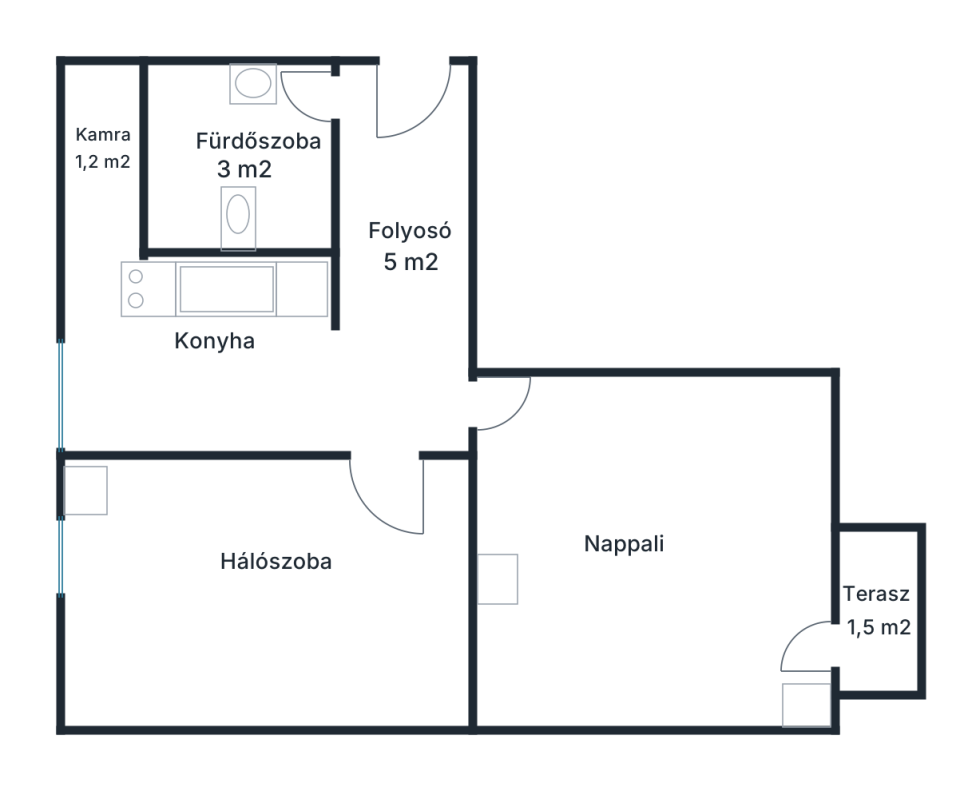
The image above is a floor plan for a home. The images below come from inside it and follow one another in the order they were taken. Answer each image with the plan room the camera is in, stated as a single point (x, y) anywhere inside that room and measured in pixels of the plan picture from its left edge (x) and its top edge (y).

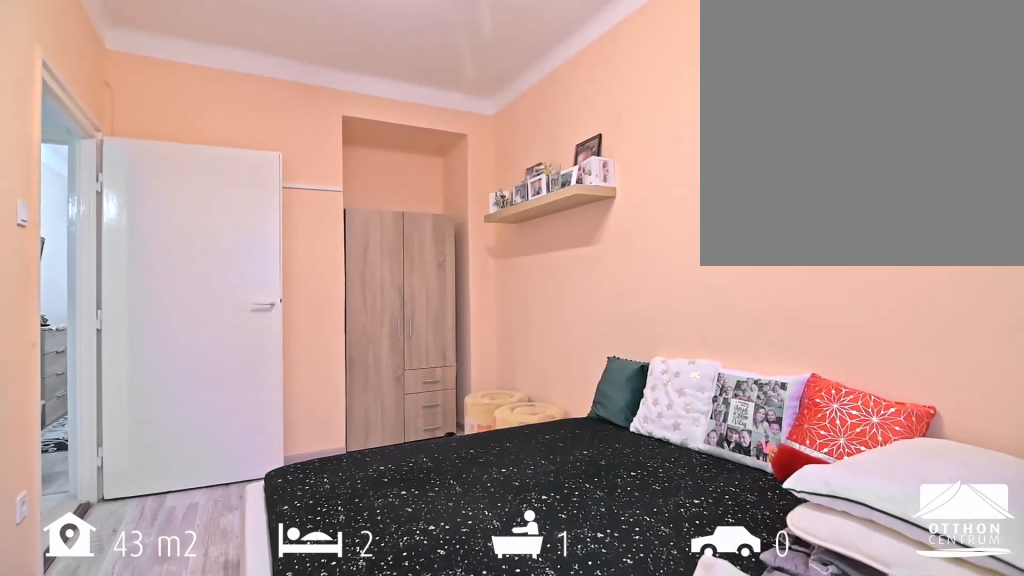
(256, 593)
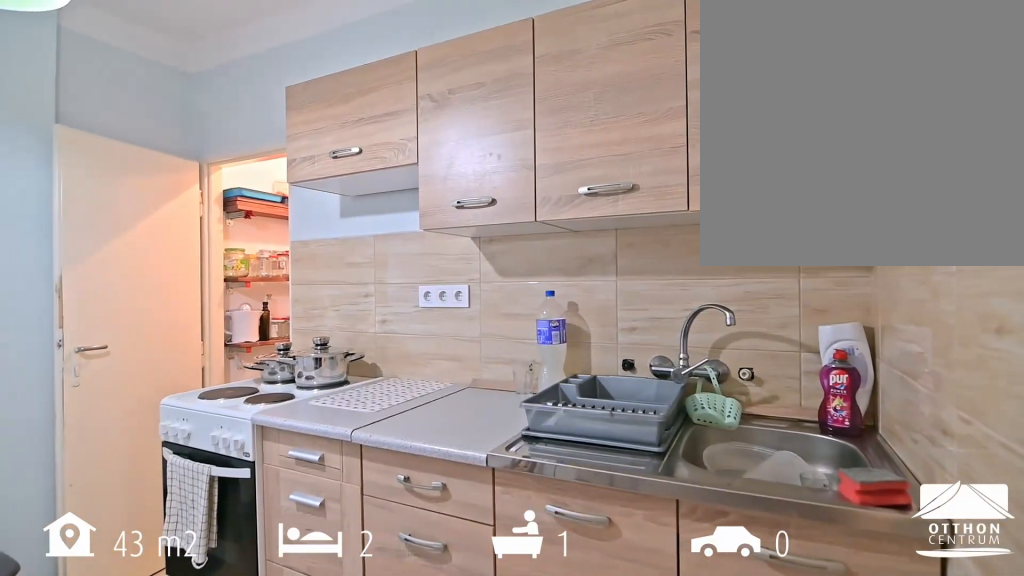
(228, 376)
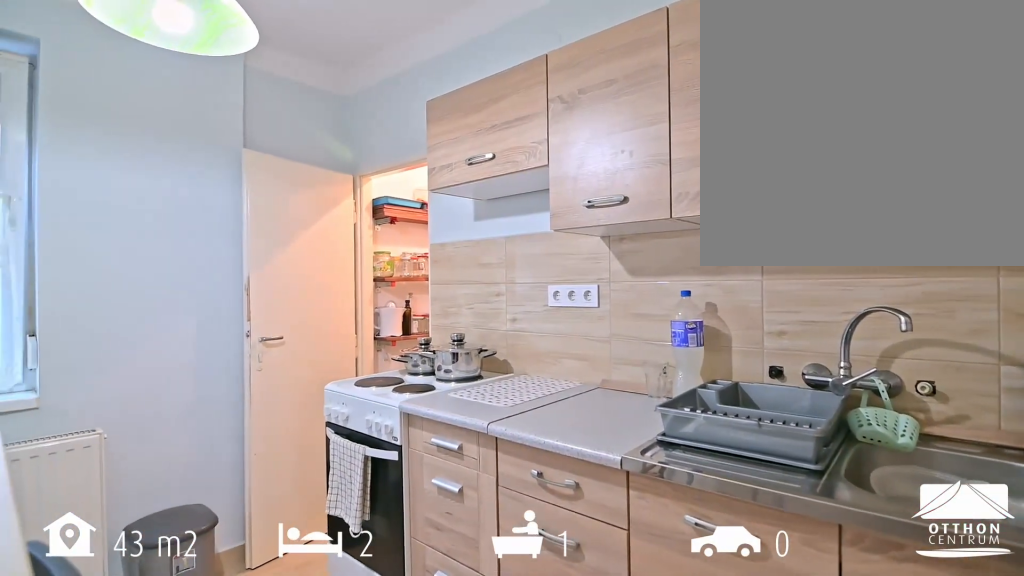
(228, 375)
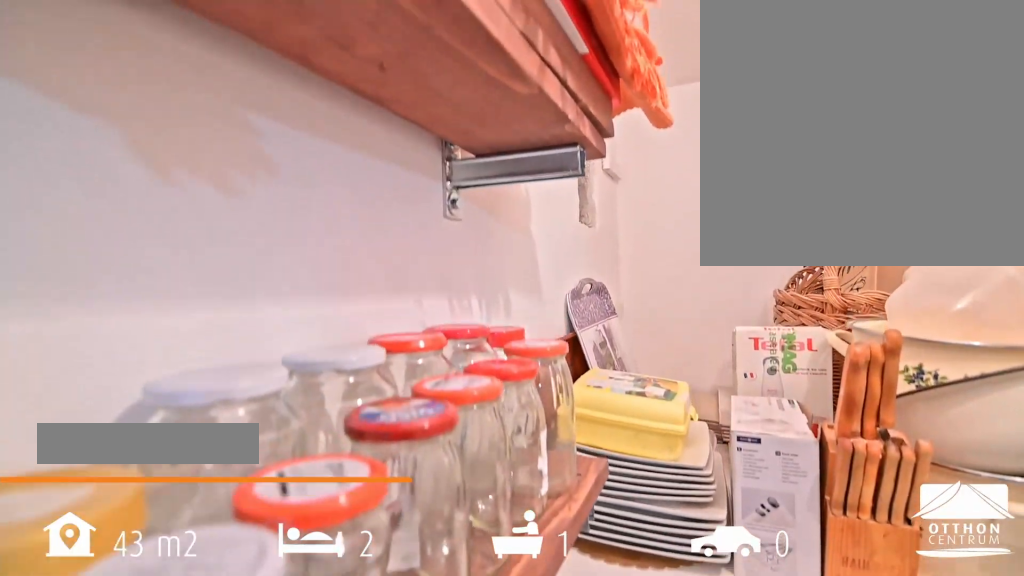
(100, 142)
